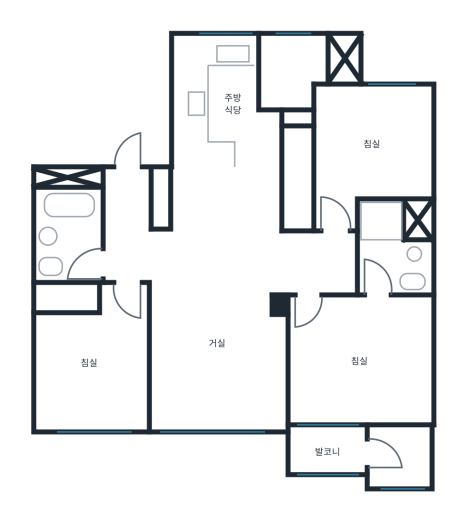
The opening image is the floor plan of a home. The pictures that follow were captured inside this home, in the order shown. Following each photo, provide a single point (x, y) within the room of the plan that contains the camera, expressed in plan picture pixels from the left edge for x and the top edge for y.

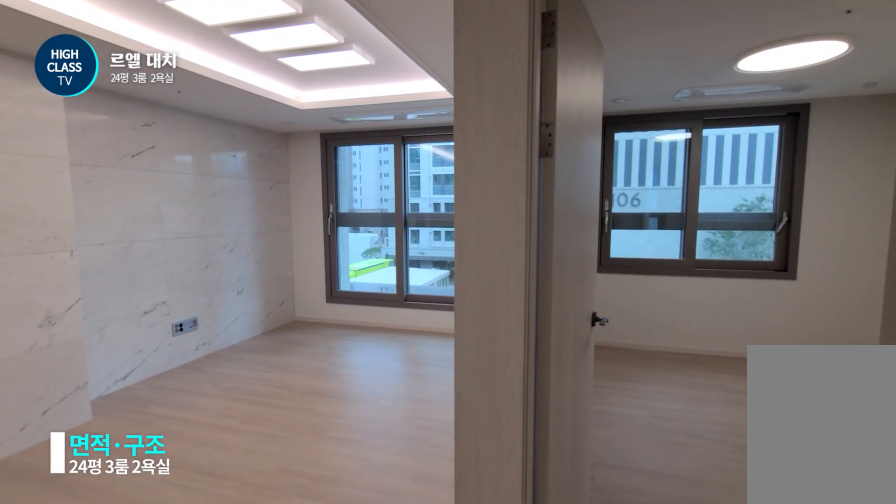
(139, 257)
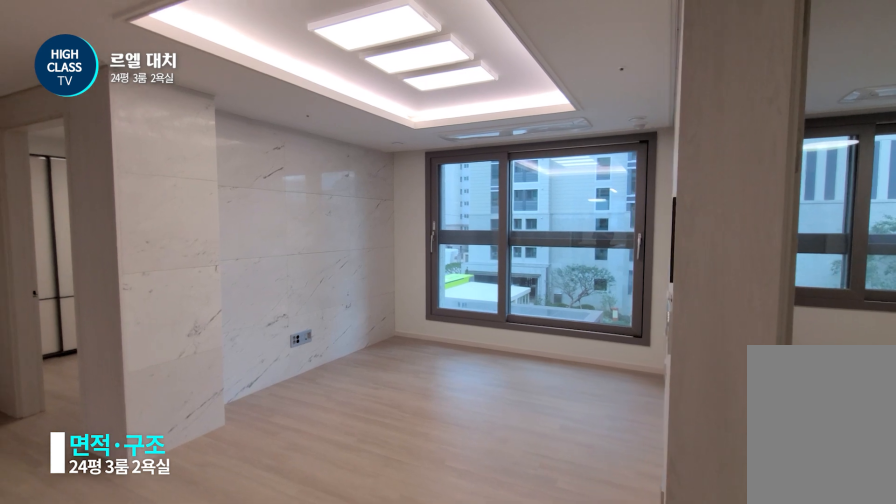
(139, 257)
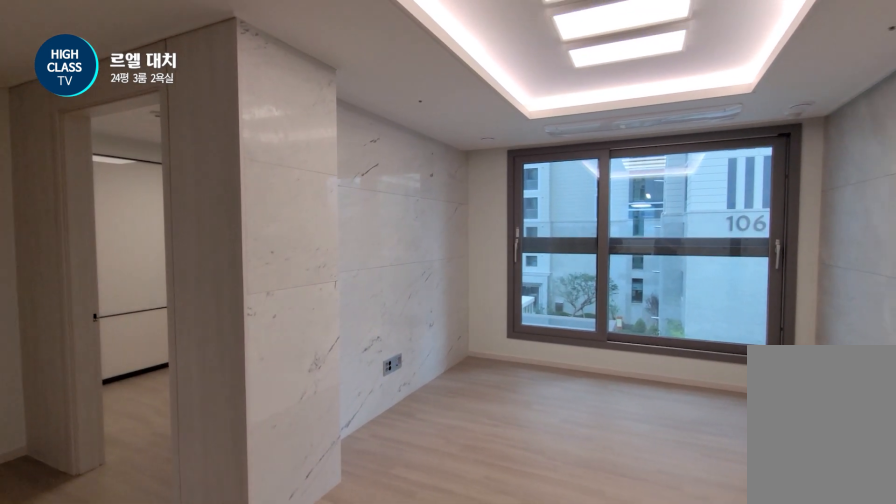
(217, 330)
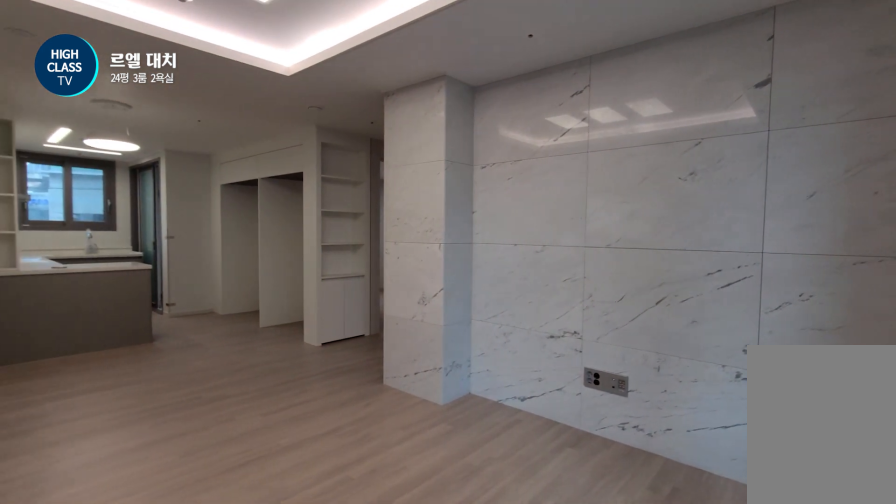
(217, 330)
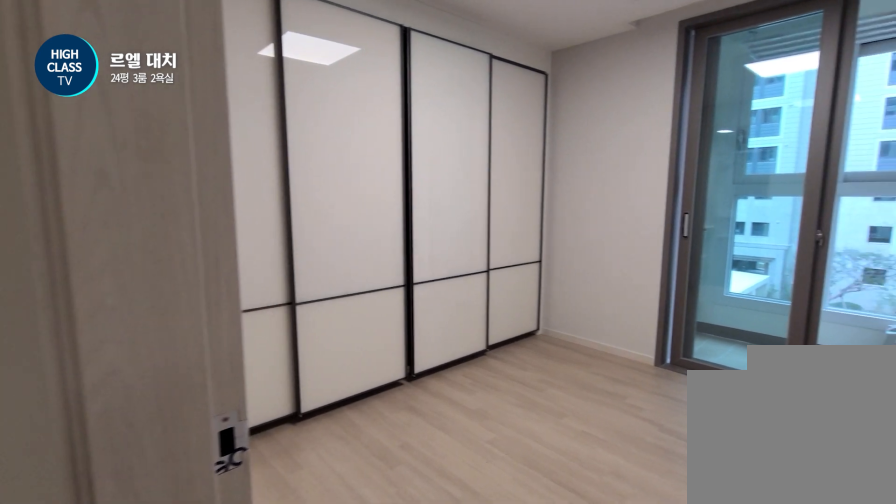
(322, 264)
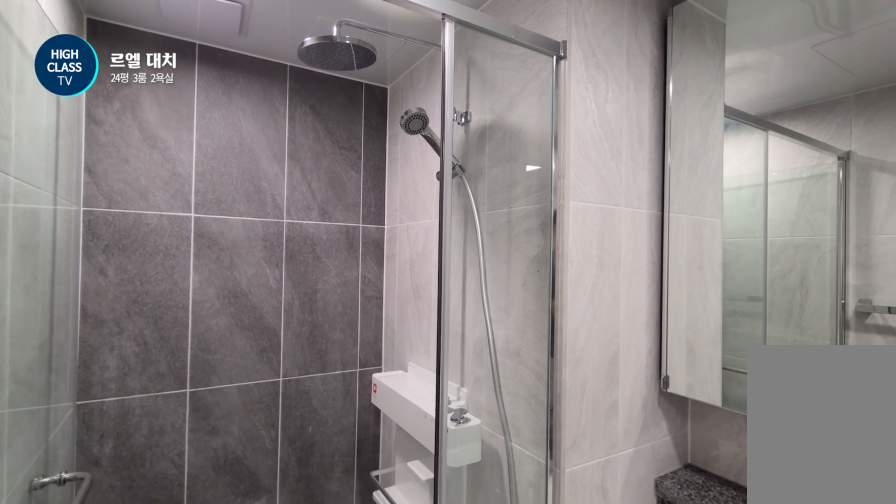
(394, 249)
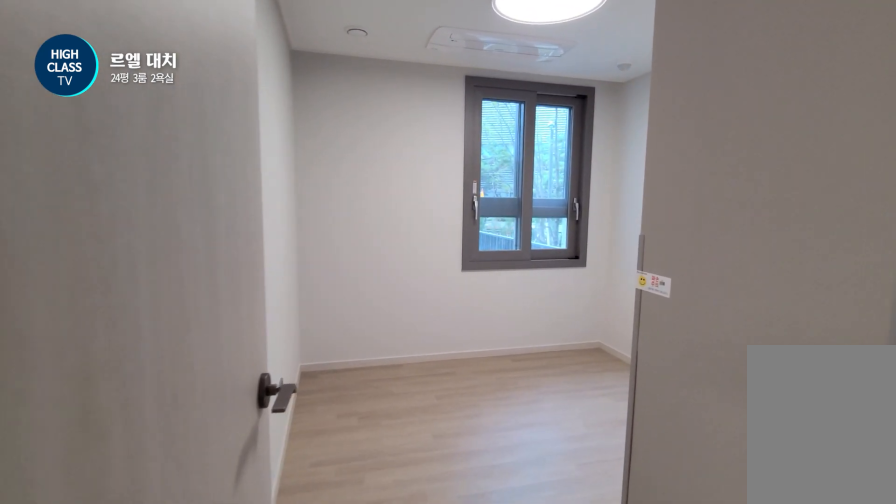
(321, 264)
